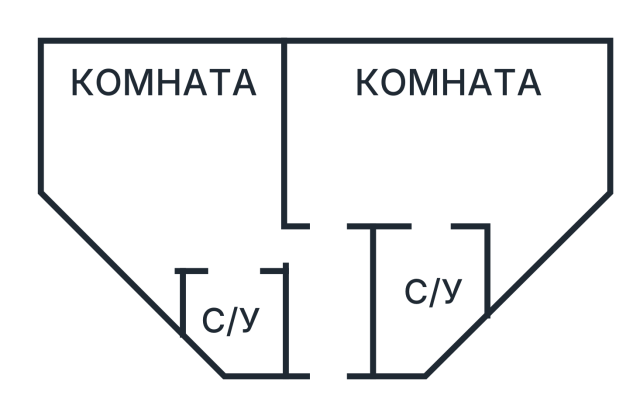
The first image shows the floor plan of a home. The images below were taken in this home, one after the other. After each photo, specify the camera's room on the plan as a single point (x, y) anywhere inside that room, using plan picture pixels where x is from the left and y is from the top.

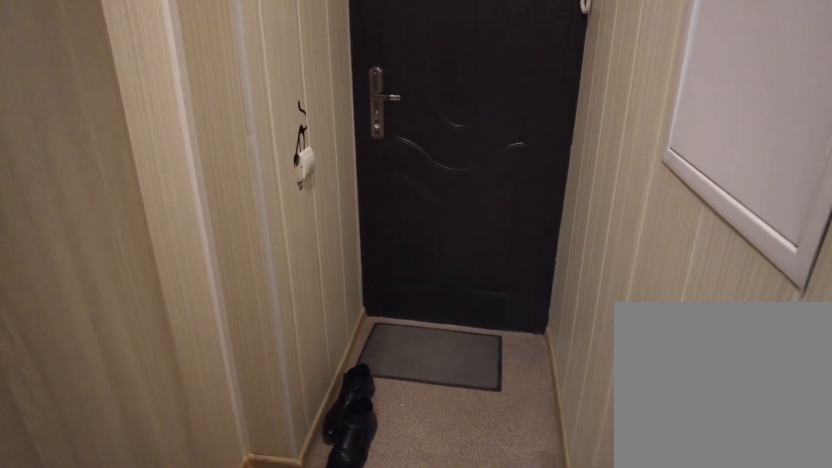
(336, 317)
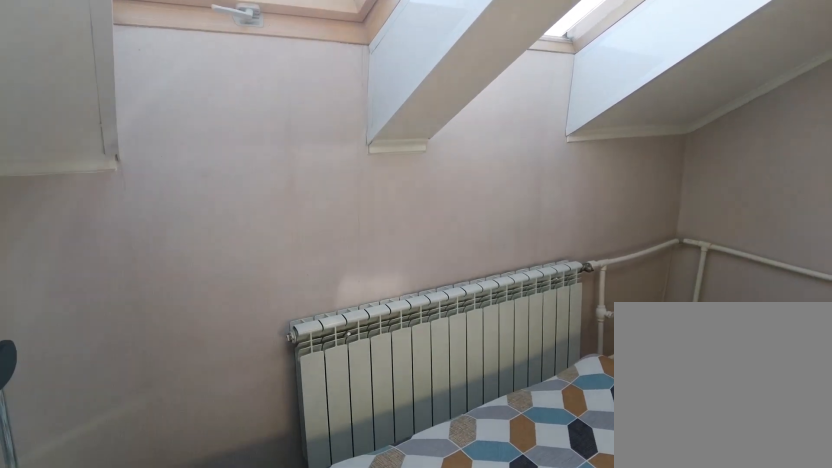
(209, 215)
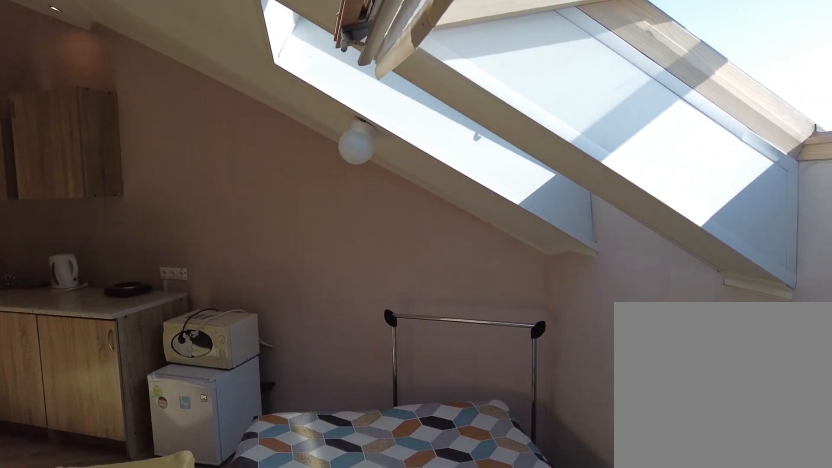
(237, 105)
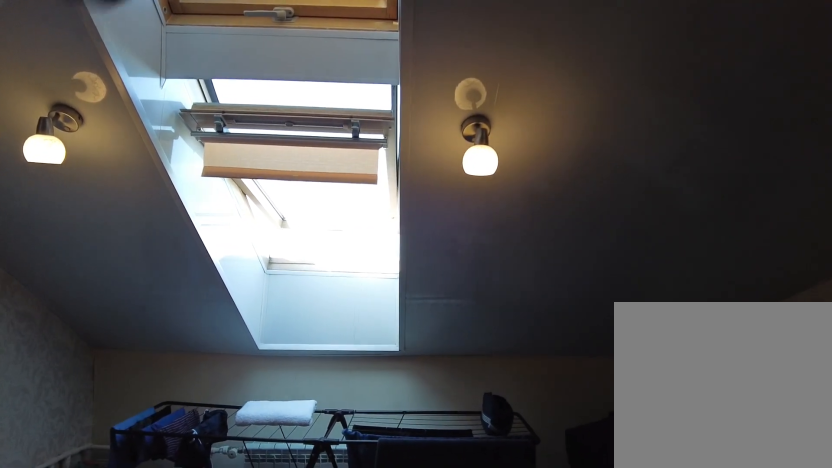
(435, 202)
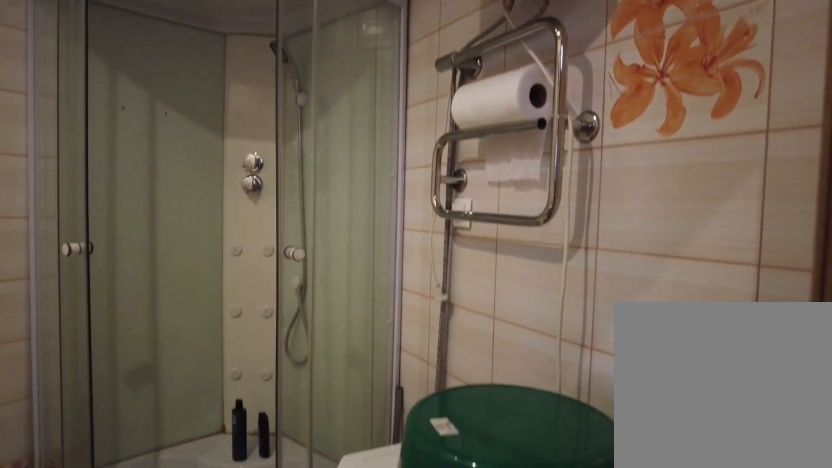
(441, 265)
